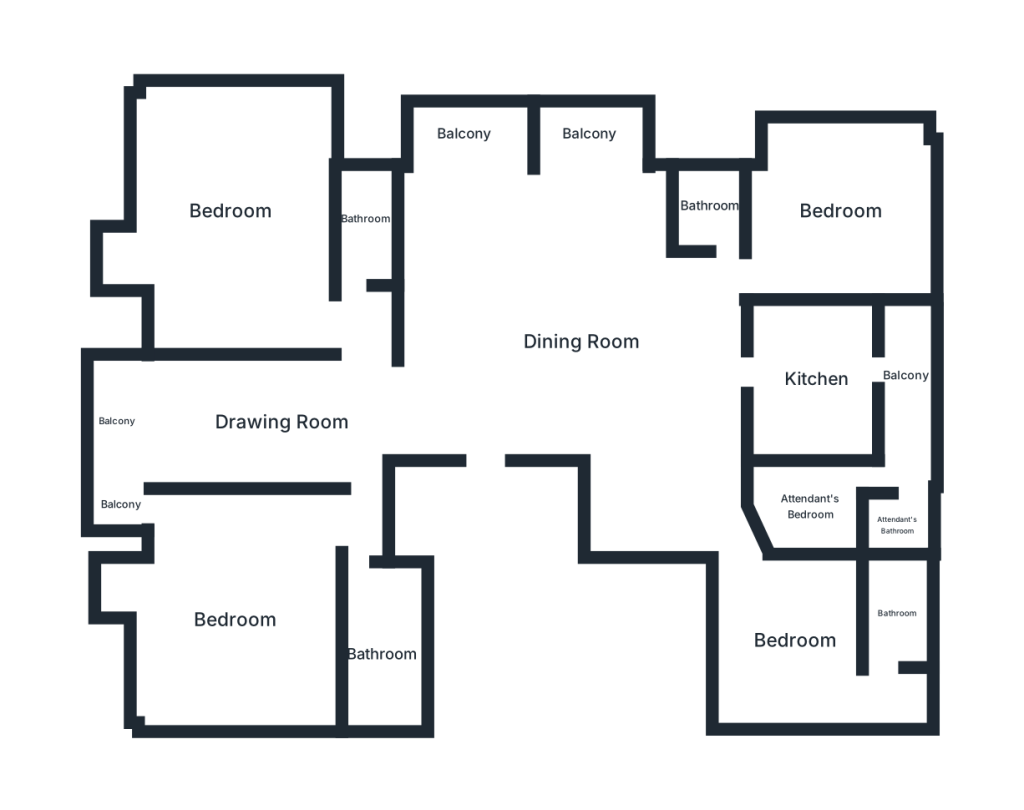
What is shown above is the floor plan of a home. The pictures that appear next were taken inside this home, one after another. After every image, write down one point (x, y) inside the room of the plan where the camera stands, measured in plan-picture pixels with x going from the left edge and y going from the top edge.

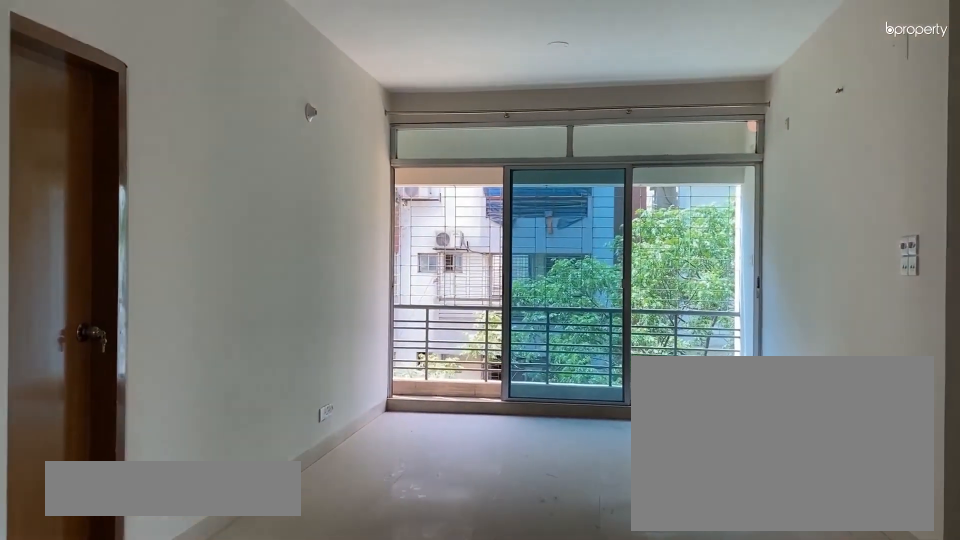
(278, 420)
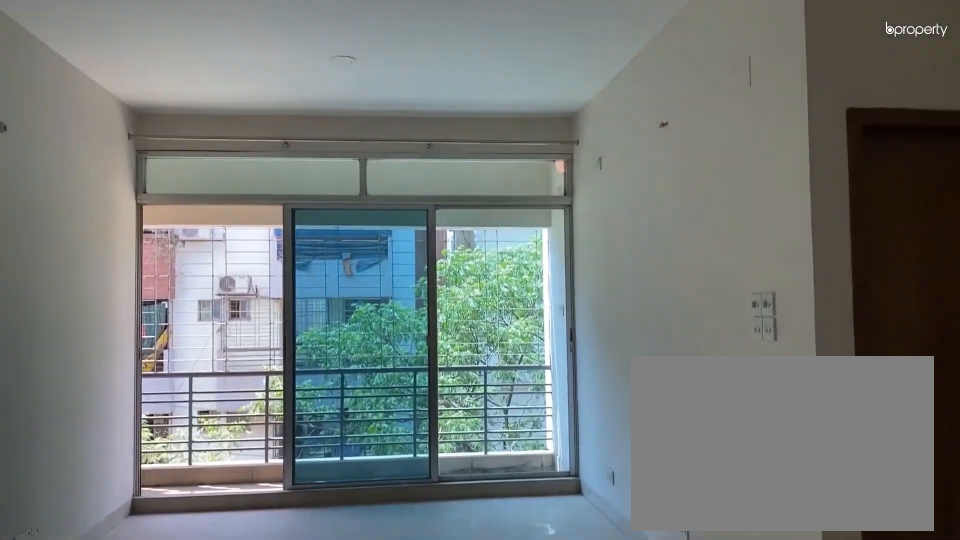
(278, 420)
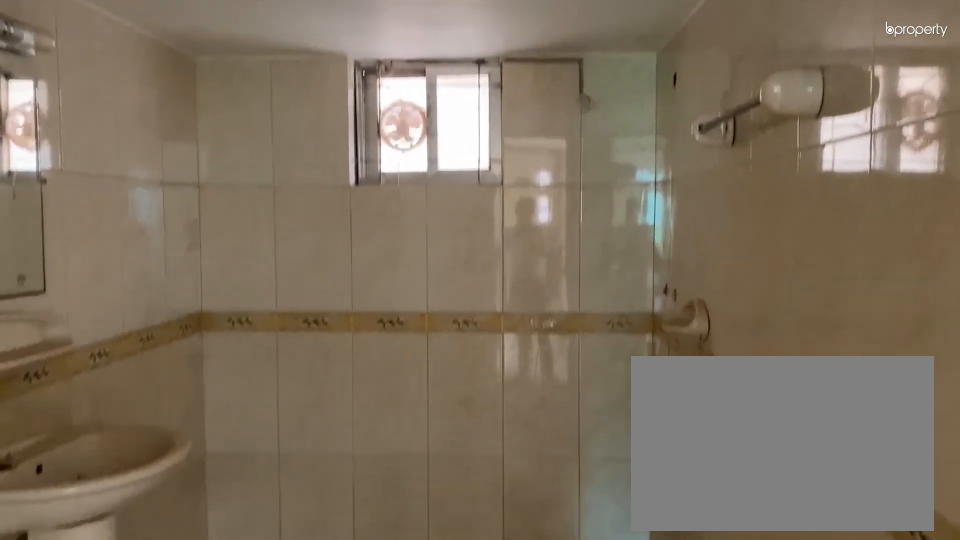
(381, 654)
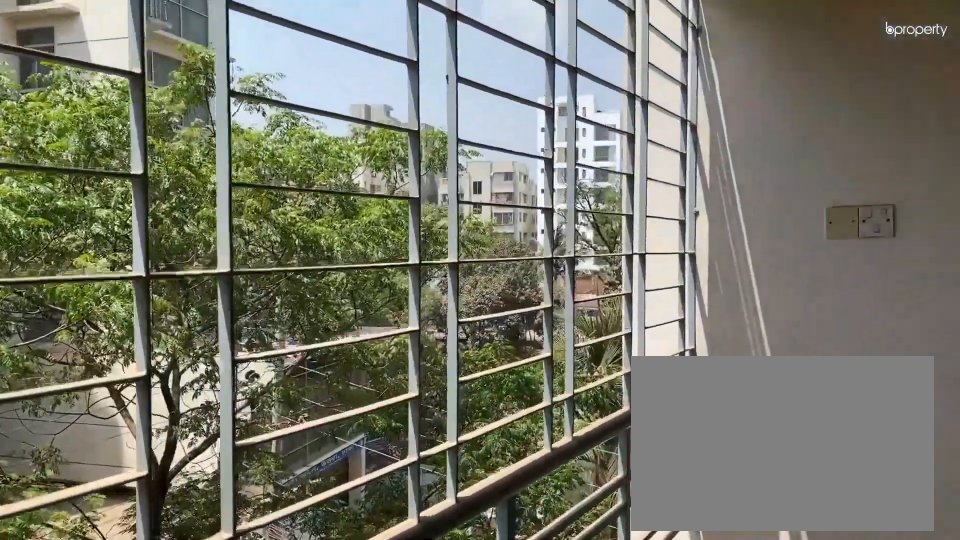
(119, 420)
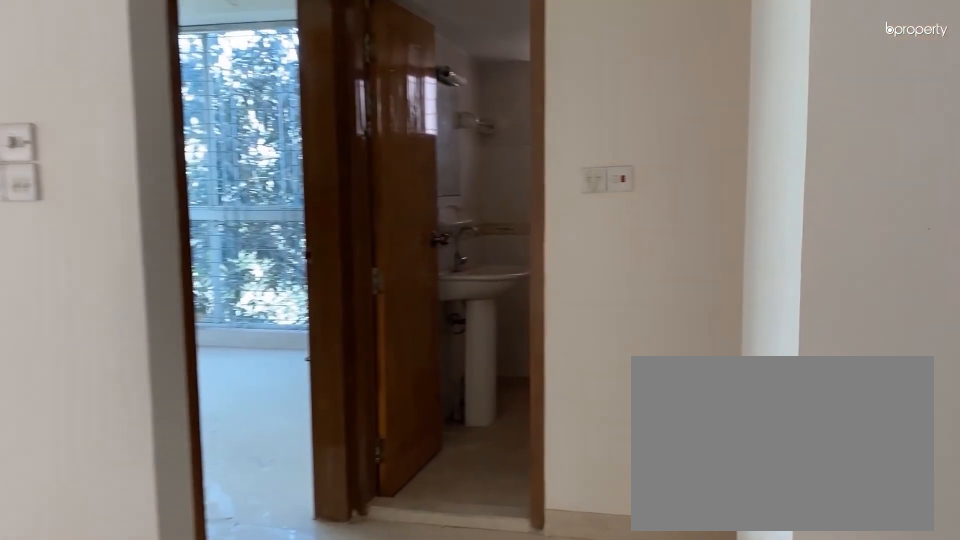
(334, 367)
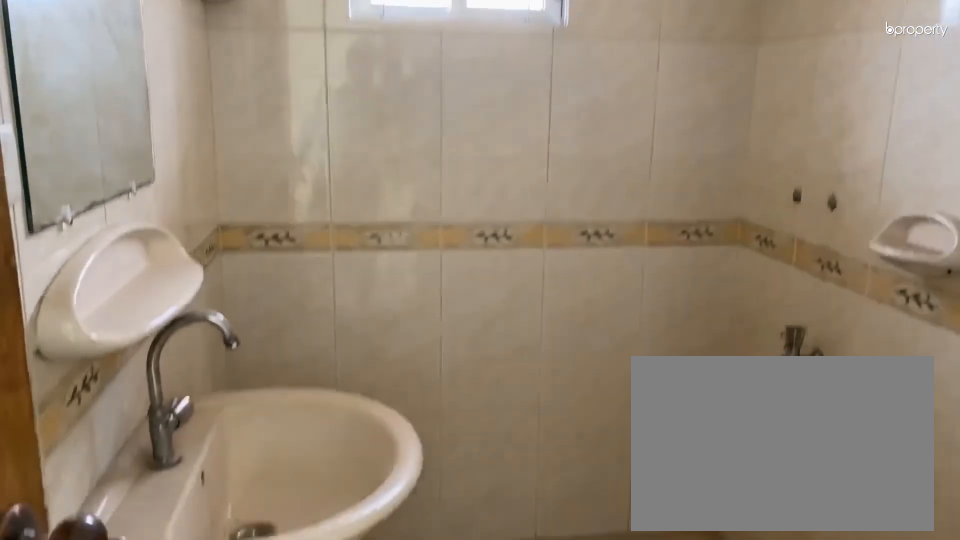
(368, 220)
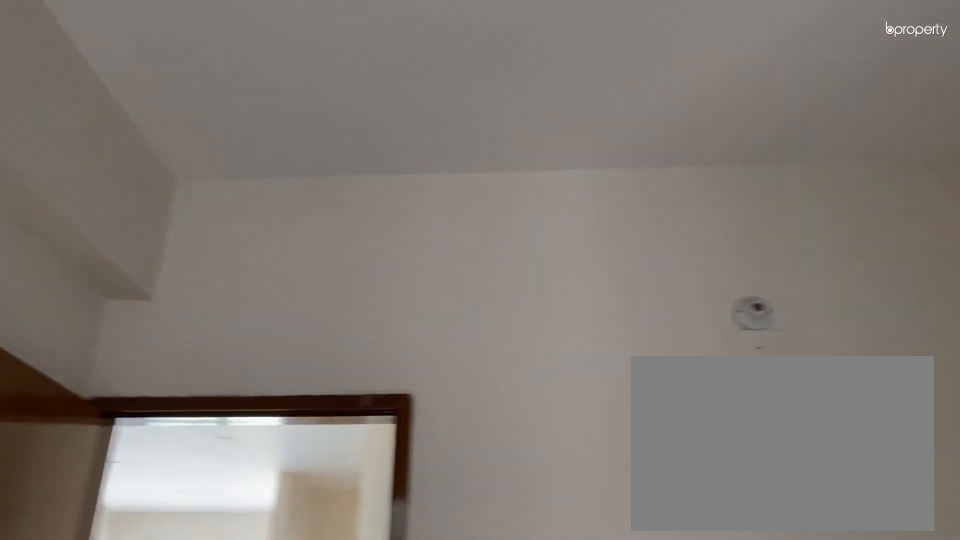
(793, 636)
